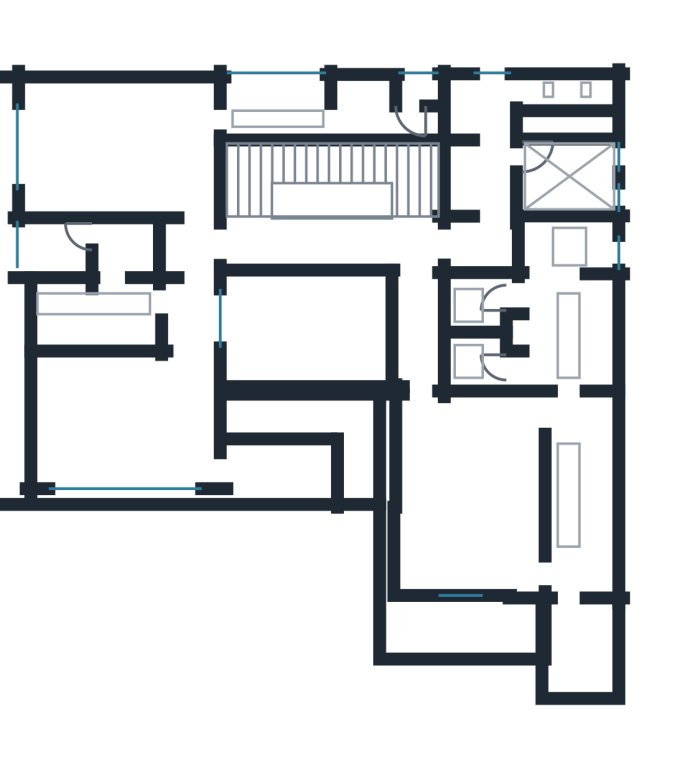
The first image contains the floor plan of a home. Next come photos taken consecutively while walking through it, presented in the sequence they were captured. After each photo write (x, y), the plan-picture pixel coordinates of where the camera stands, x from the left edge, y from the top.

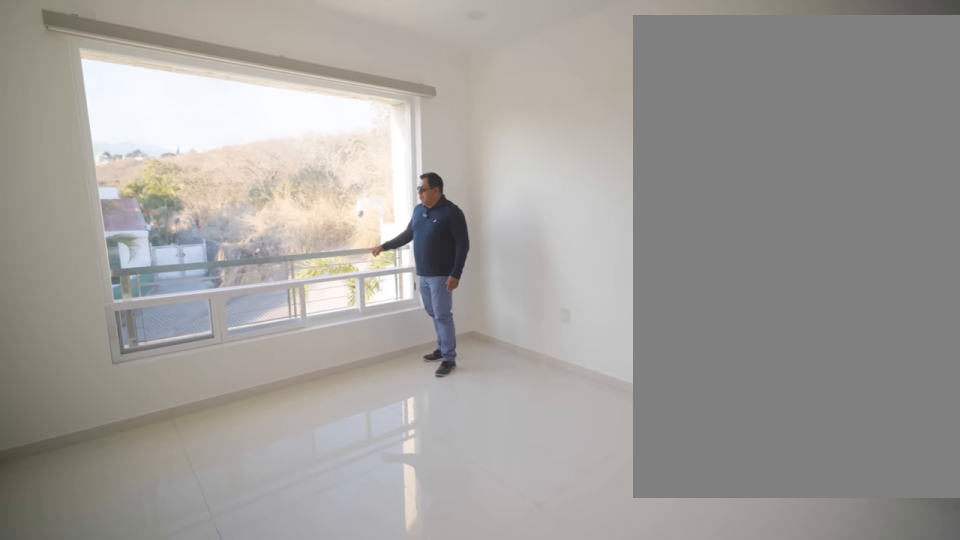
(144, 170)
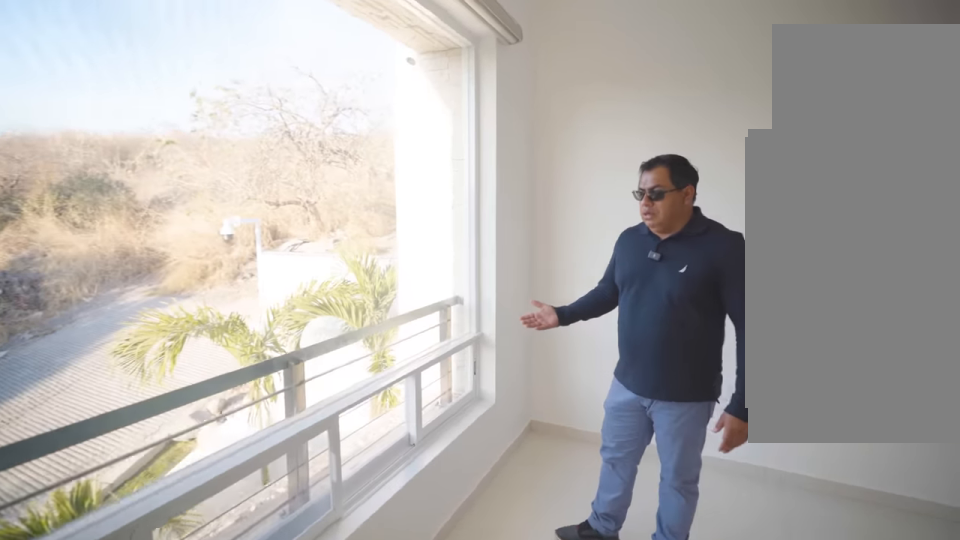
(63, 157)
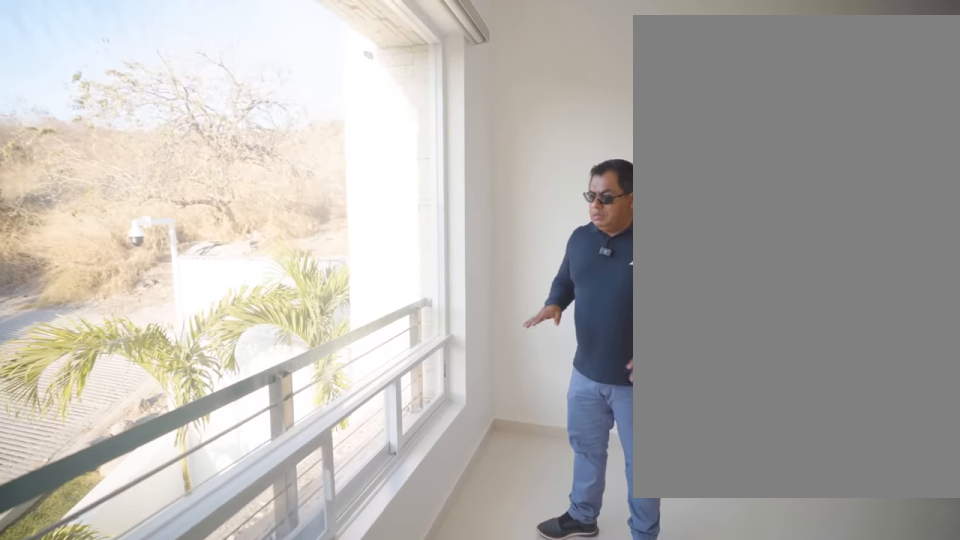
(63, 157)
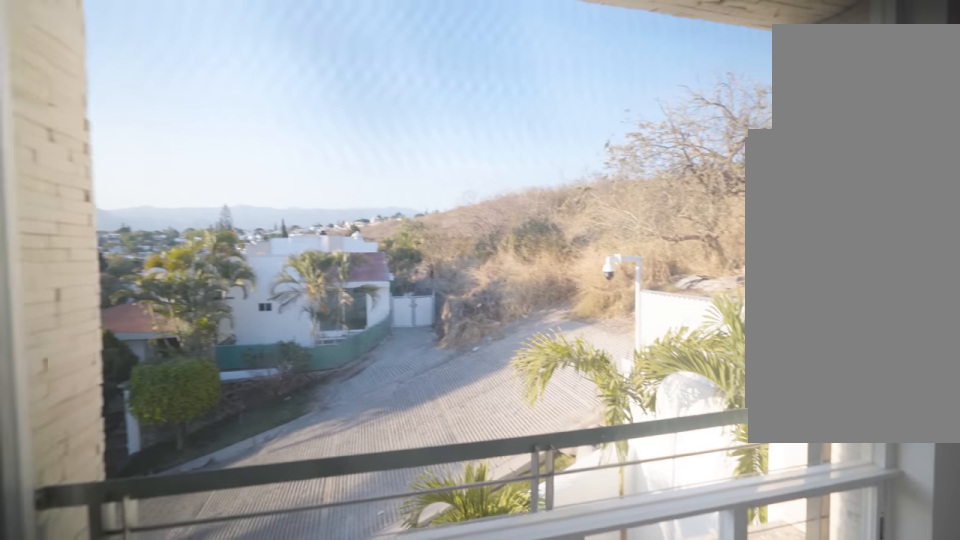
(113, 152)
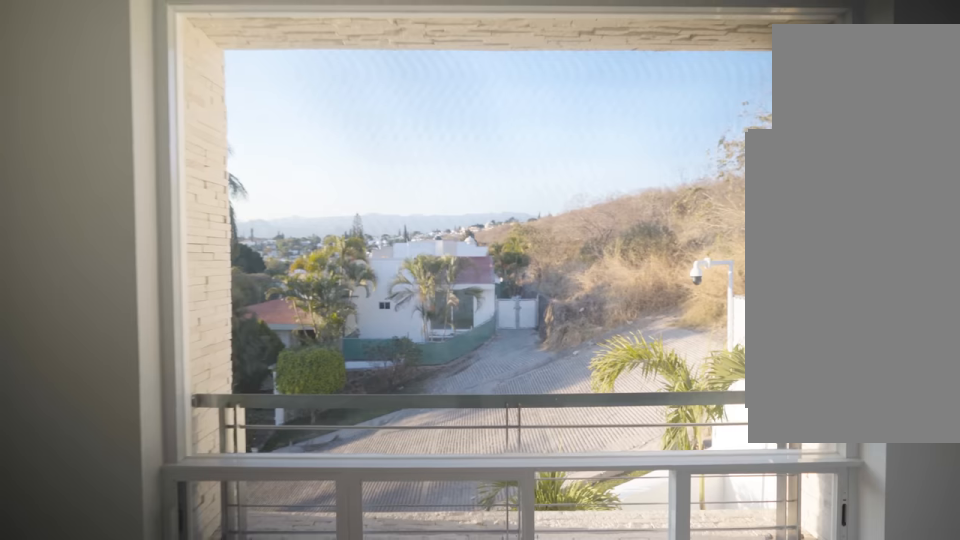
(146, 134)
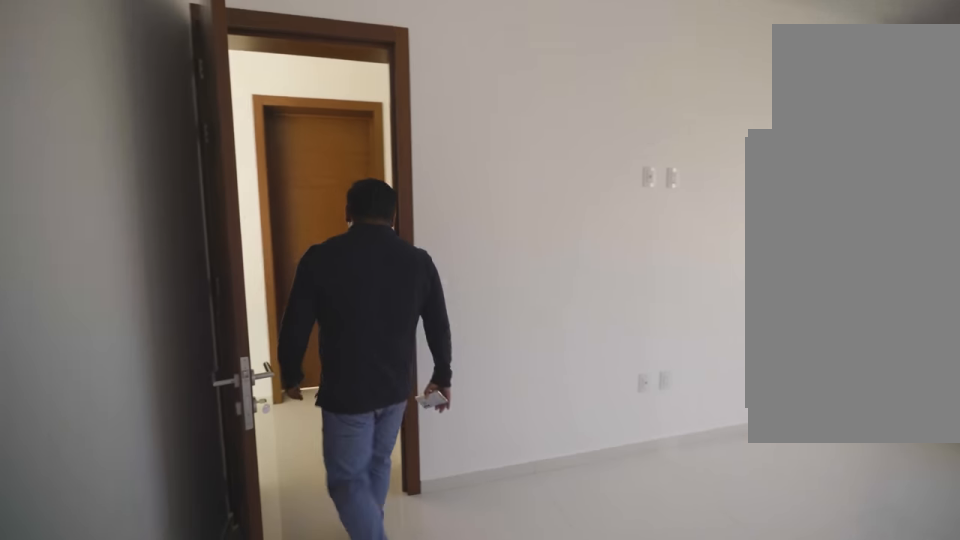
(195, 183)
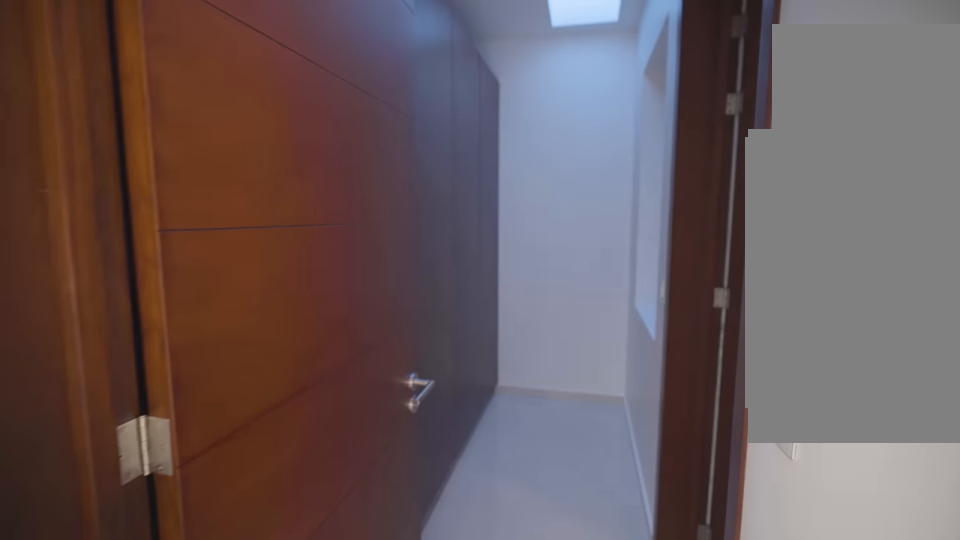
(165, 304)
